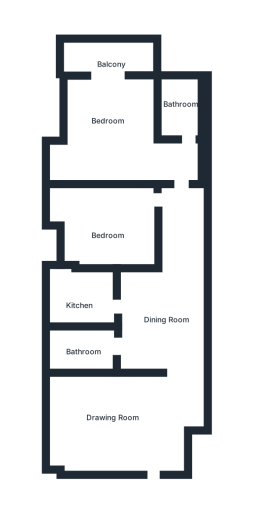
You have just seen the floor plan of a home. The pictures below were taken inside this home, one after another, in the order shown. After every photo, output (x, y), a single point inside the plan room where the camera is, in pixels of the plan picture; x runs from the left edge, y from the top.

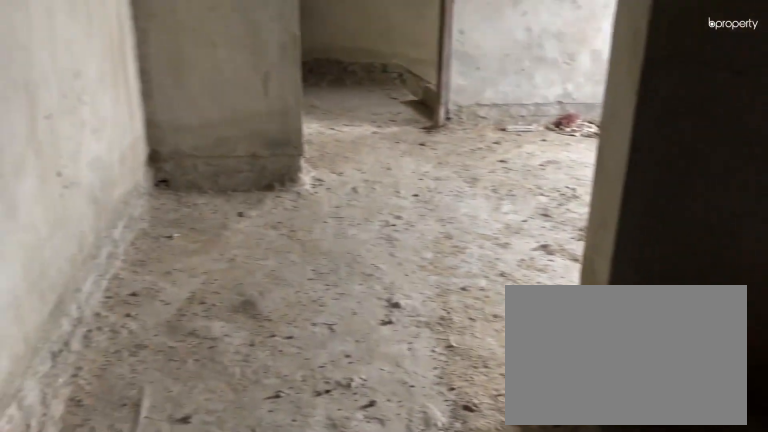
(149, 325)
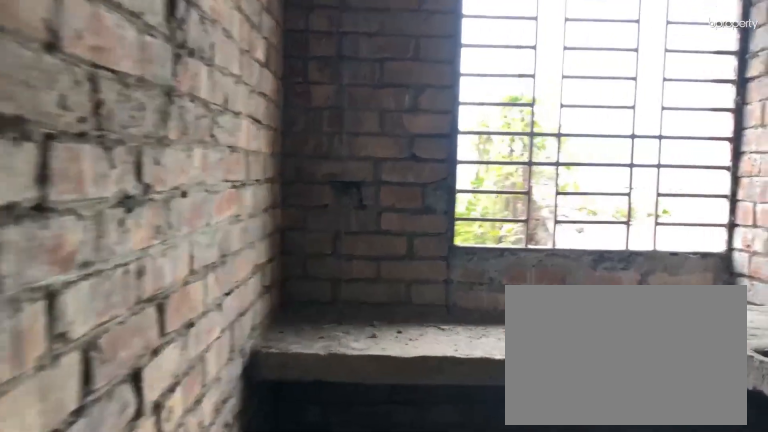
(86, 299)
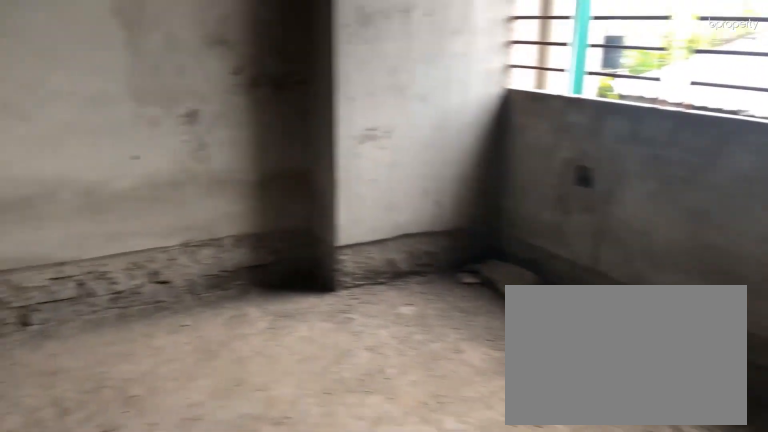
(118, 217)
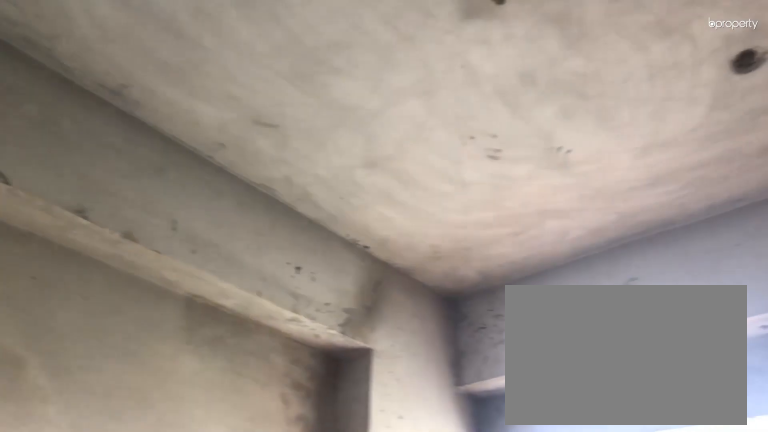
(118, 217)
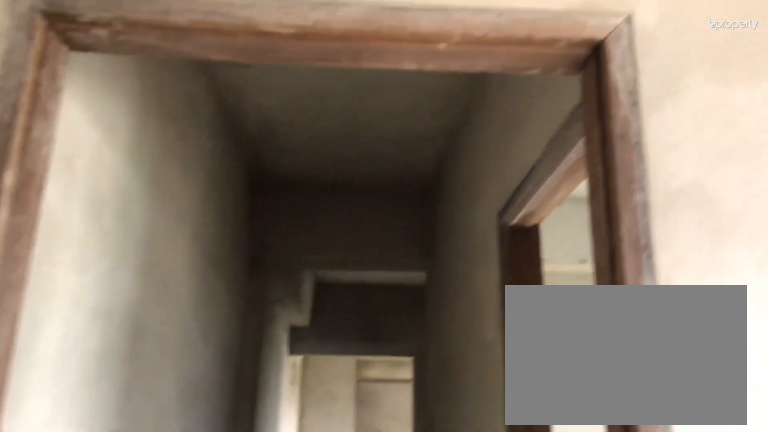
(113, 131)
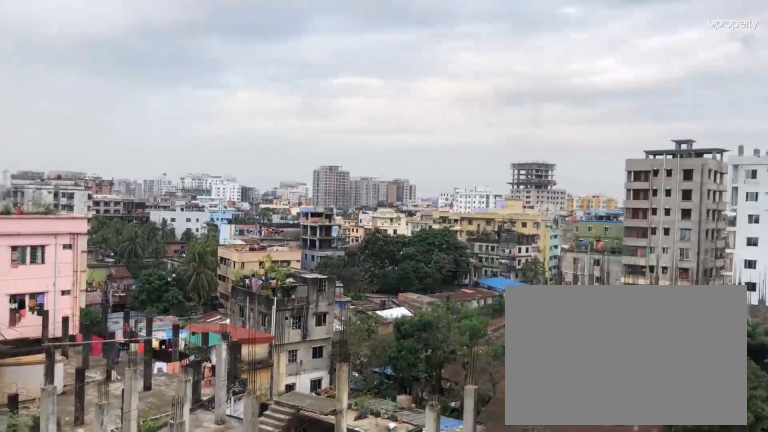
(105, 66)
